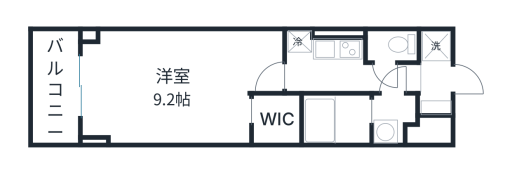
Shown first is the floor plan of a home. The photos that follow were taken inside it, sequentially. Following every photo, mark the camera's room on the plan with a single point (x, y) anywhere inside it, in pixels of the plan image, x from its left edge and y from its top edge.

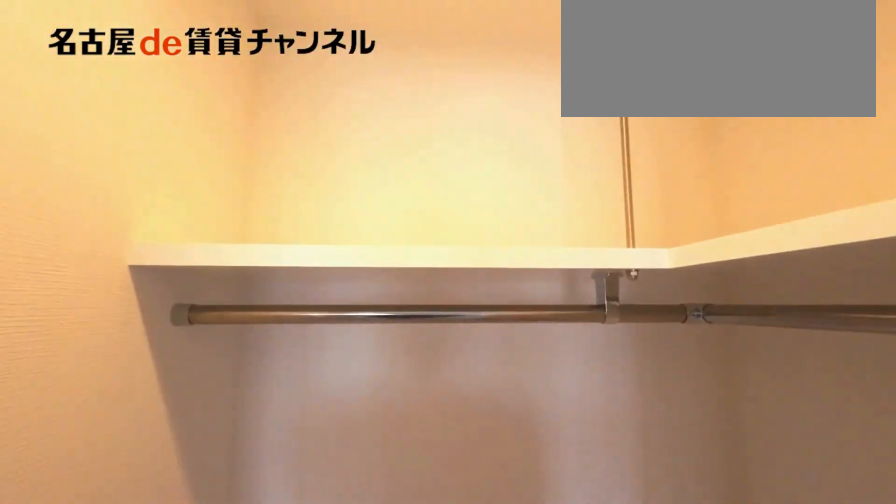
(276, 120)
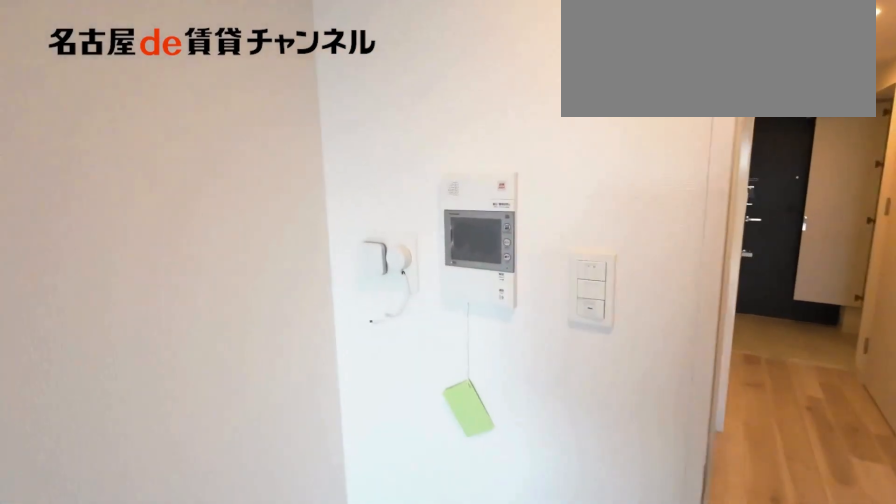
(177, 84)
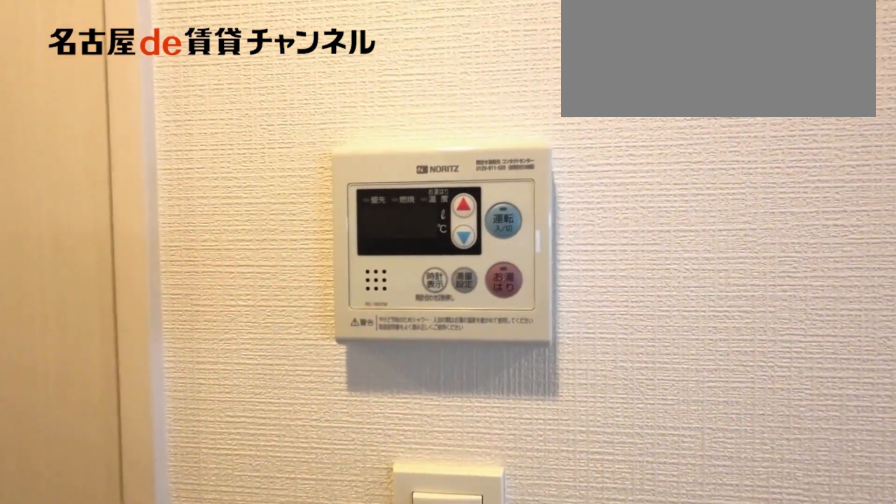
(349, 76)
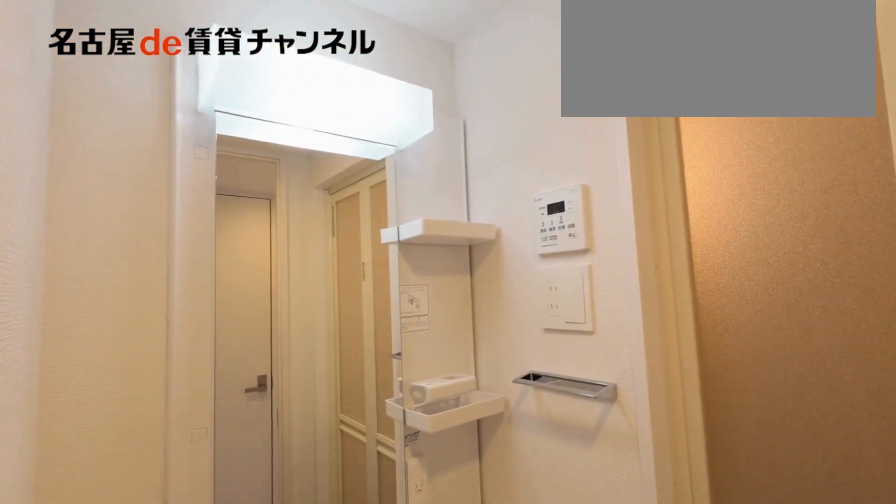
(393, 118)
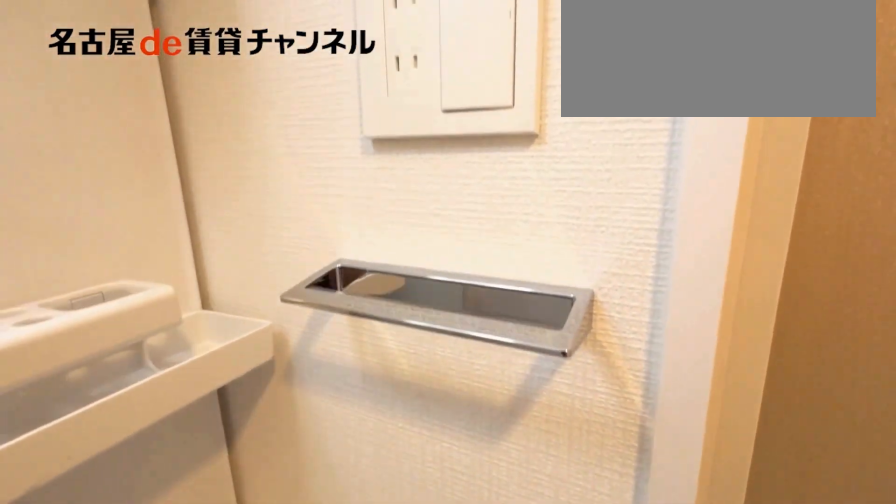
(393, 118)
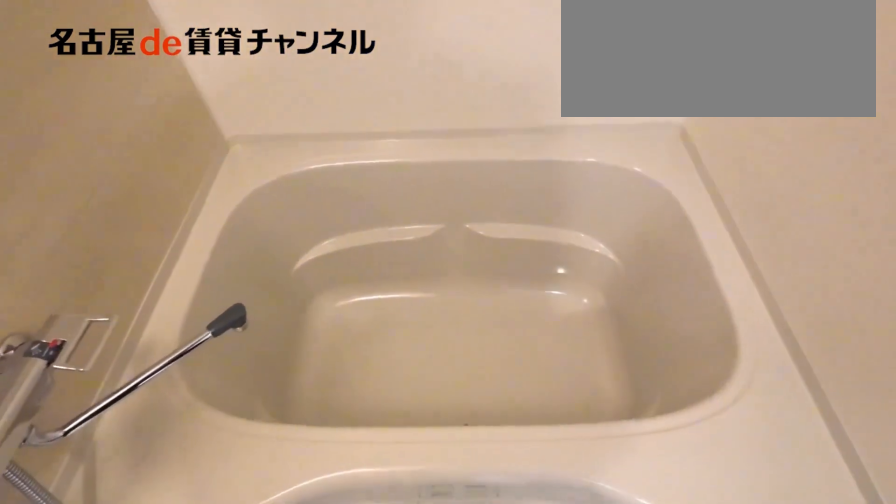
(336, 120)
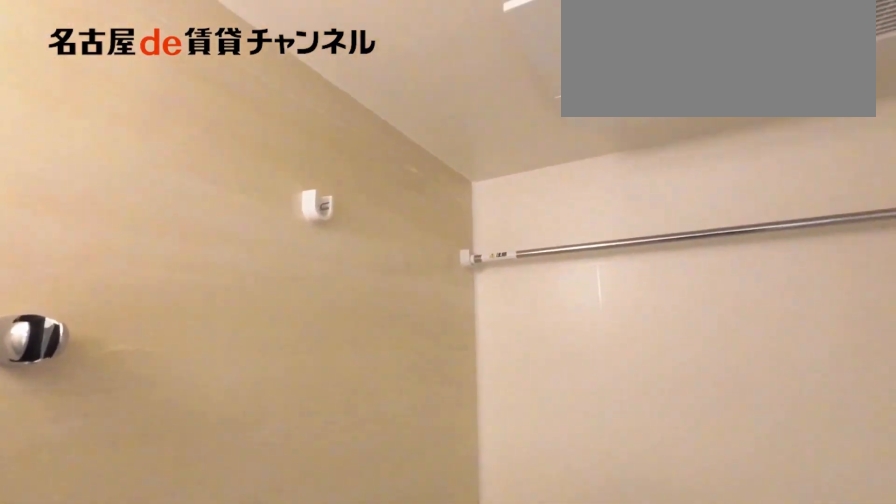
(336, 120)
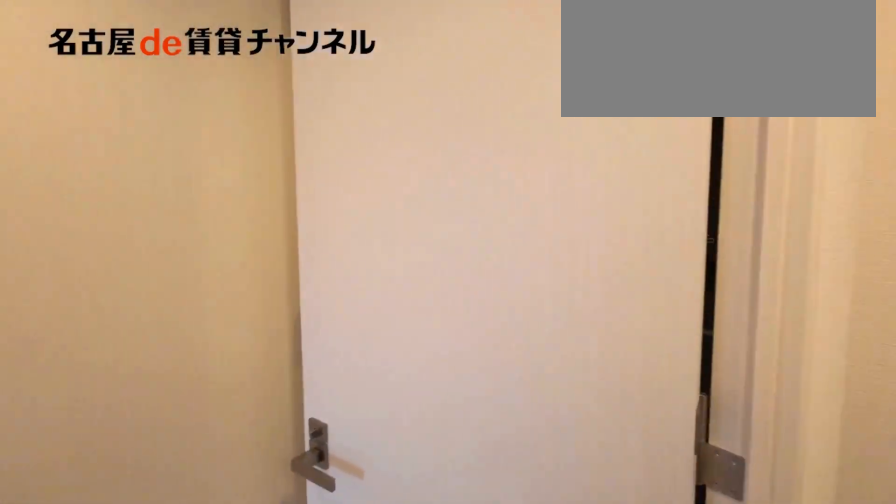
(349, 76)
